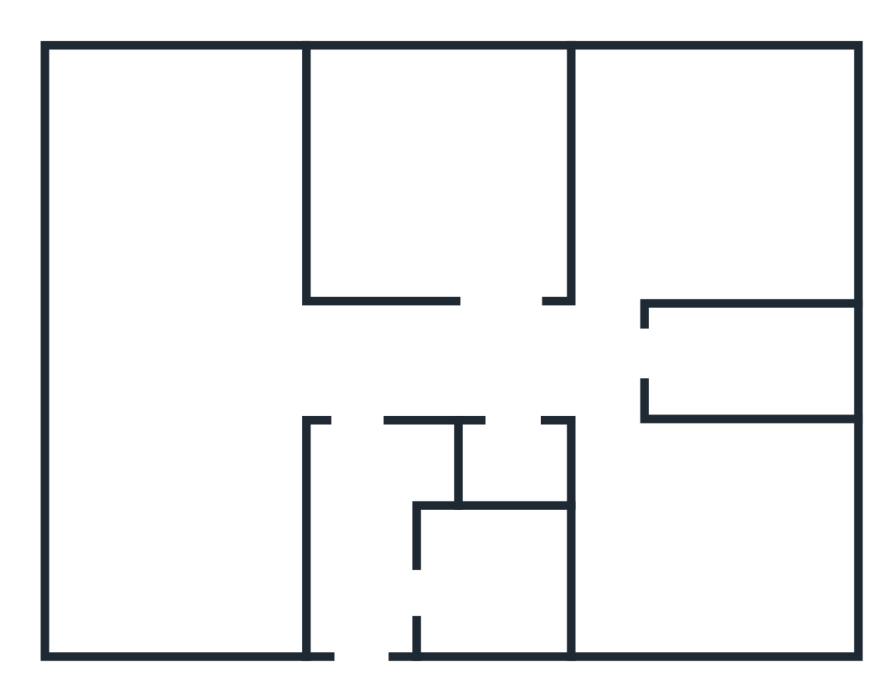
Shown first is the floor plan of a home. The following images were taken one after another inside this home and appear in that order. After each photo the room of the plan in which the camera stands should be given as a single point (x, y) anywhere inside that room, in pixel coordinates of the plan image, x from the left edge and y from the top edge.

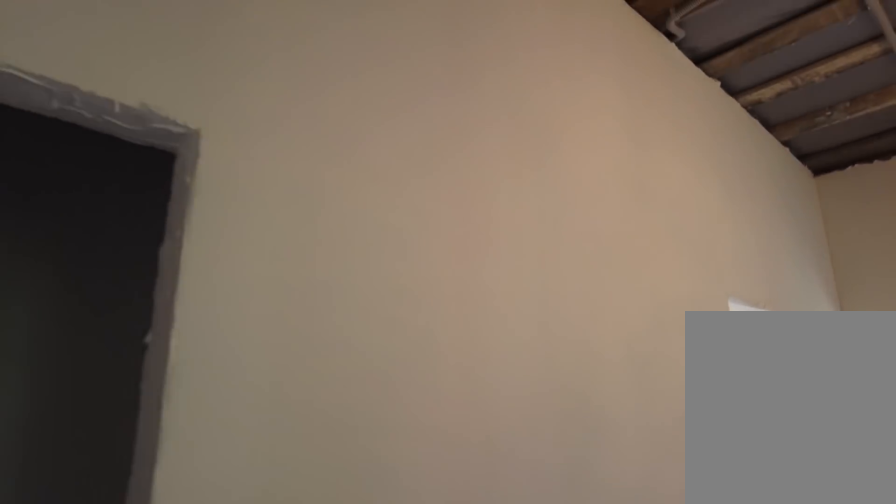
(526, 382)
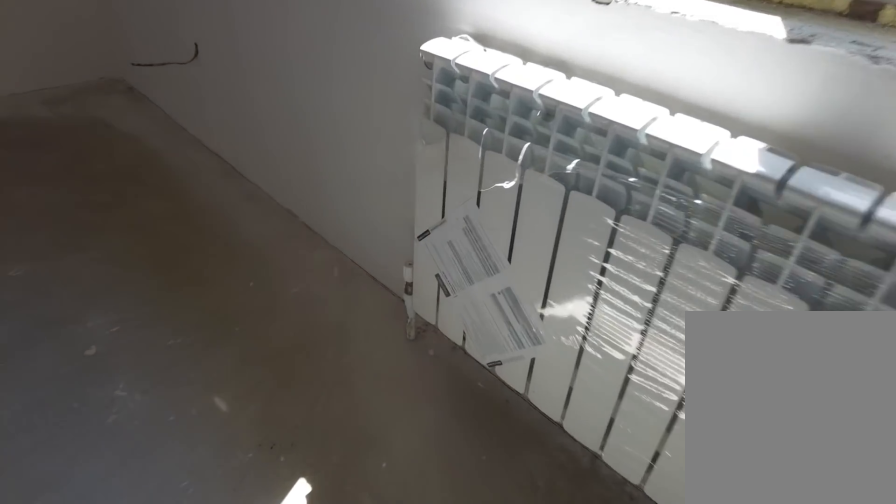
(653, 566)
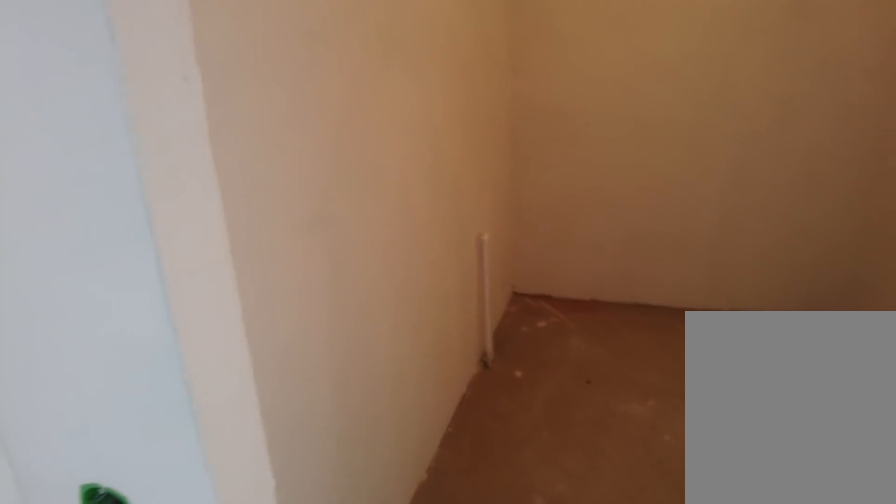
(607, 370)
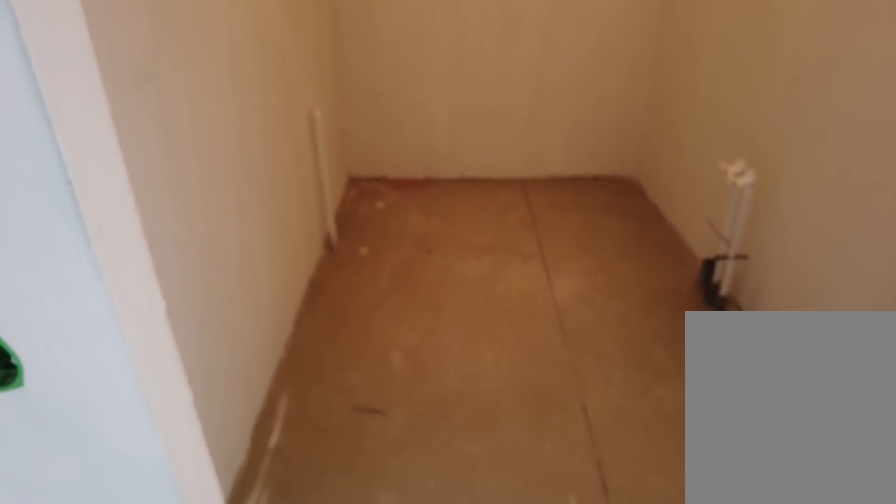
(607, 370)
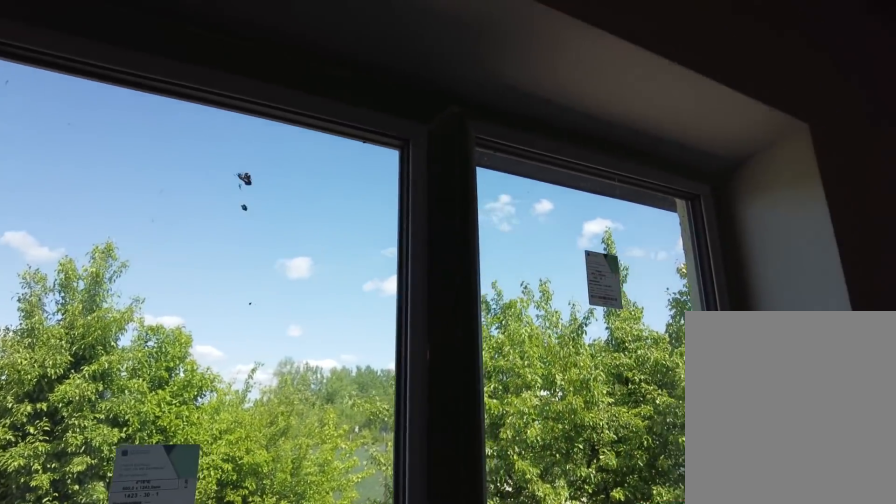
(629, 249)
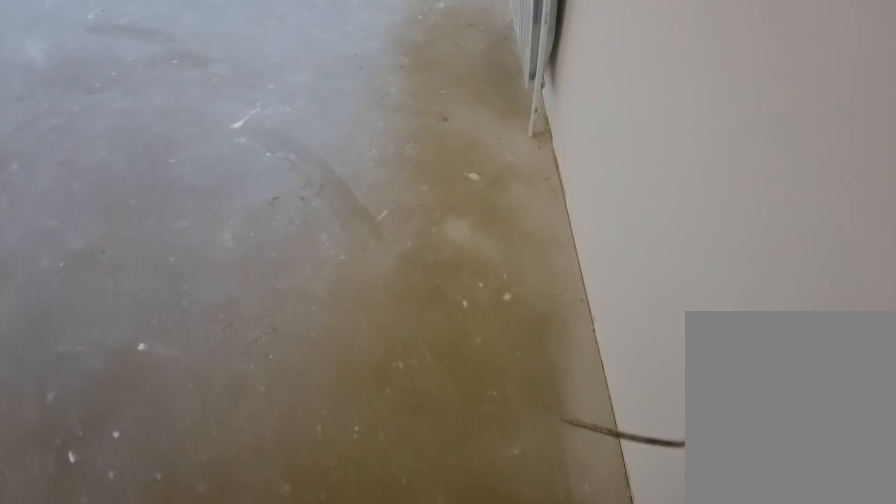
(629, 249)
